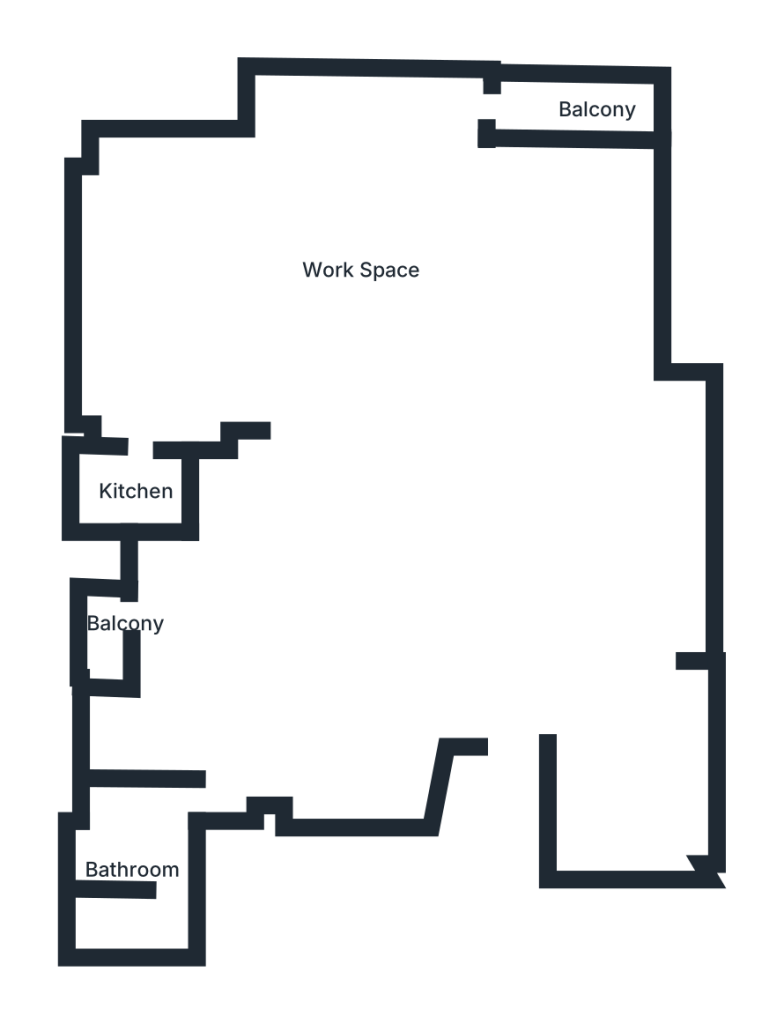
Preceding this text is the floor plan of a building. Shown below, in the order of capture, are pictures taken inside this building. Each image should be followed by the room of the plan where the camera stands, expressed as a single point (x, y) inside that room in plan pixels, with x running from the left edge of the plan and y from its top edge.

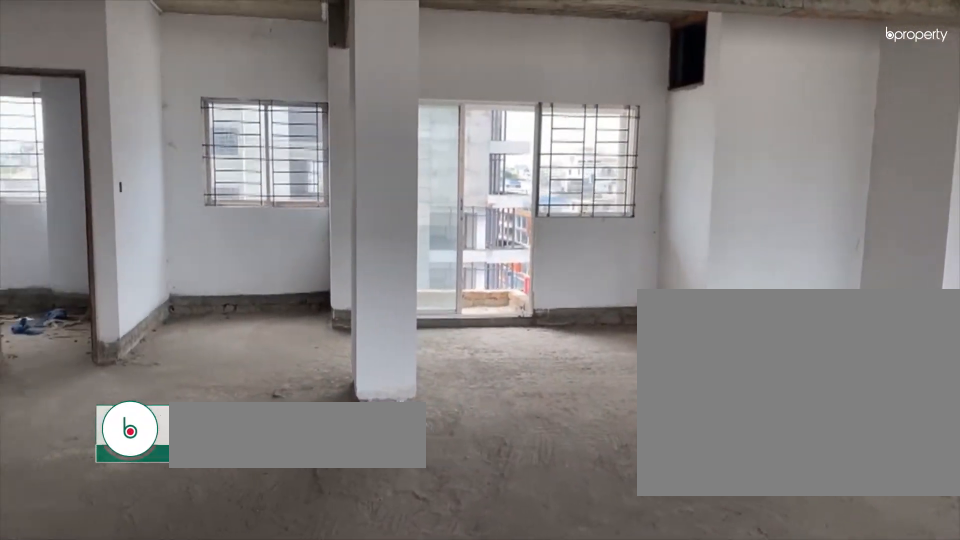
(432, 581)
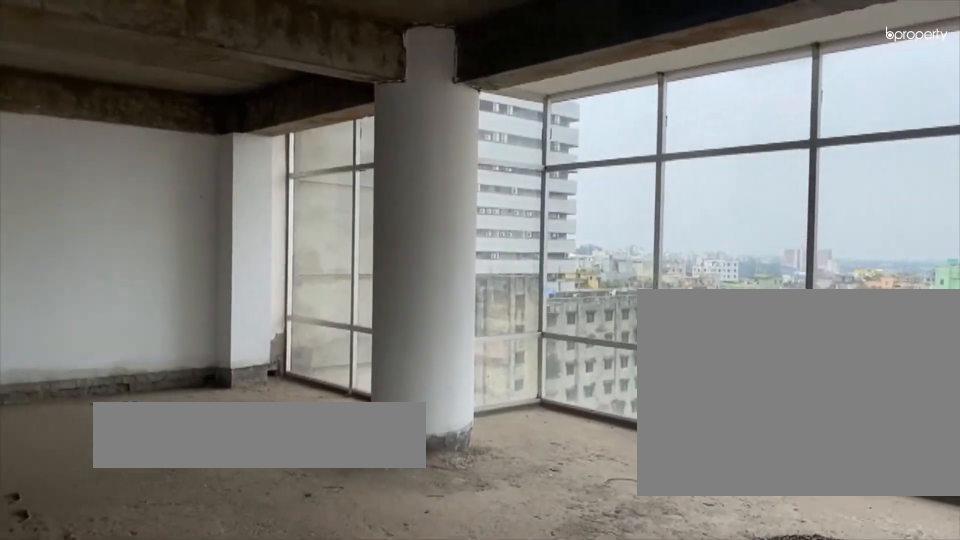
(581, 593)
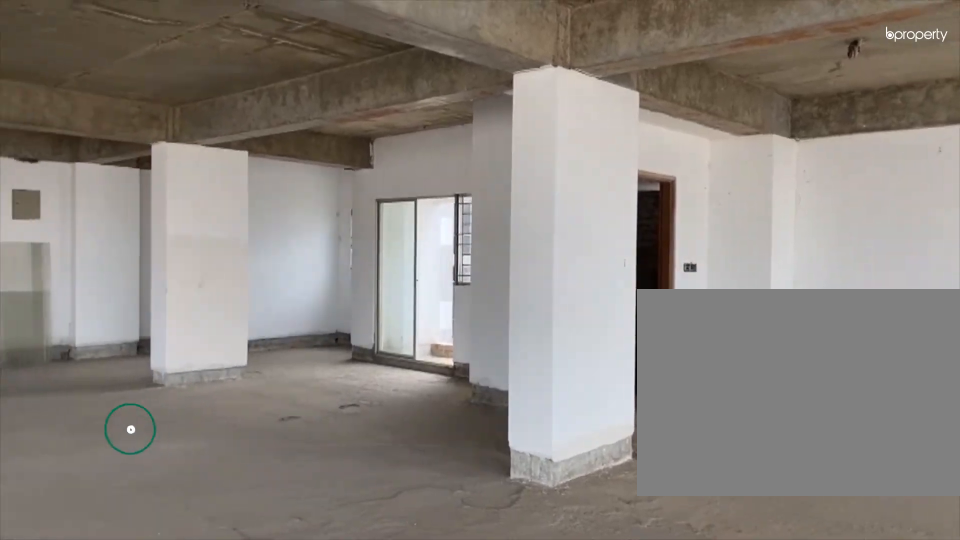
(313, 347)
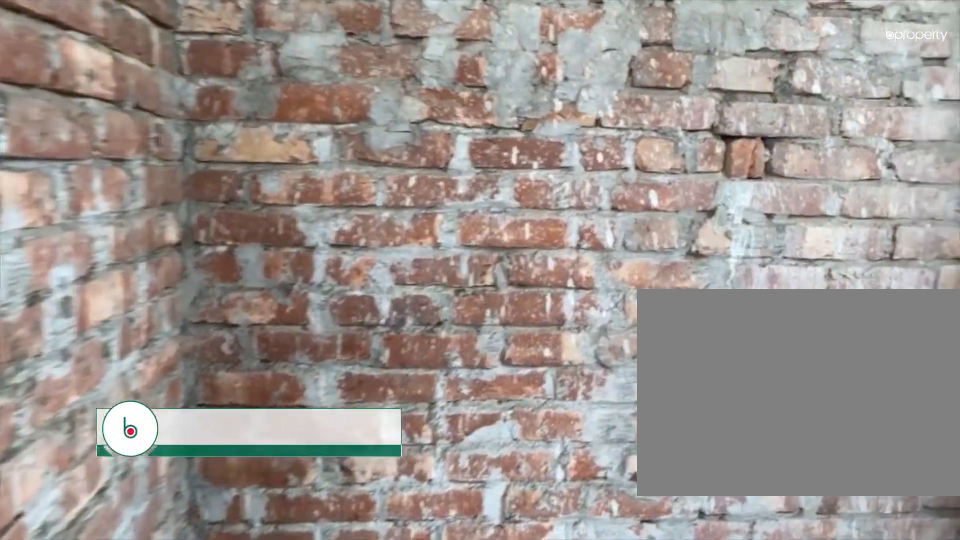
(136, 492)
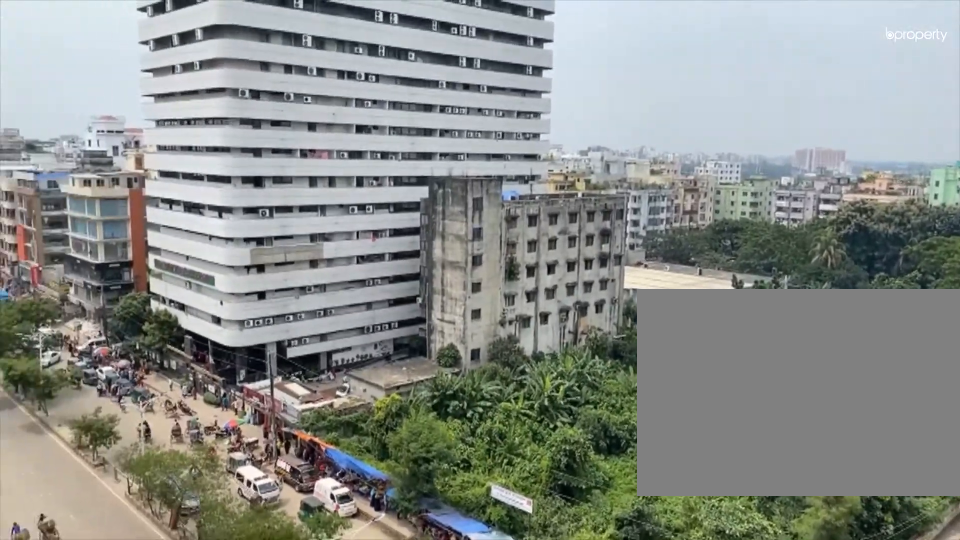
(559, 107)
